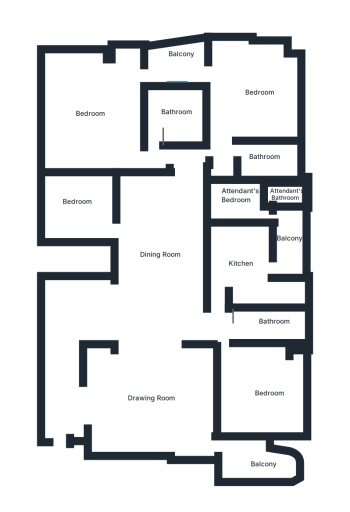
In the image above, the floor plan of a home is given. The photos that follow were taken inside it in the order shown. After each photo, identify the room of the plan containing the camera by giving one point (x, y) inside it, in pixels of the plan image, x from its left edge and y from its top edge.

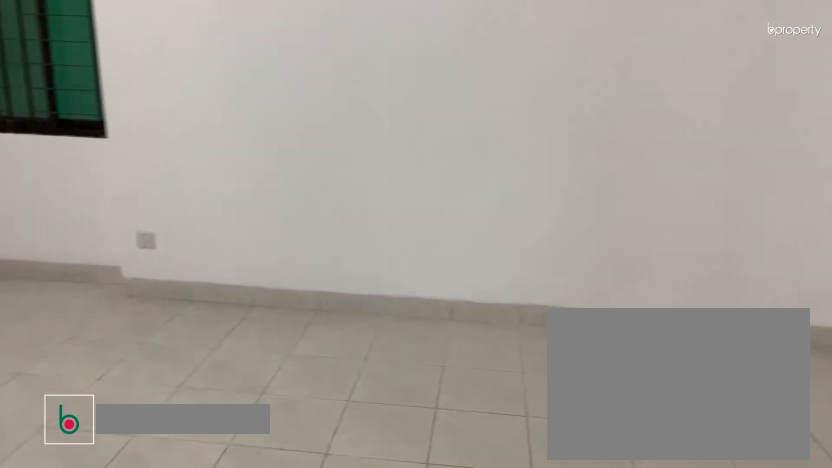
(153, 407)
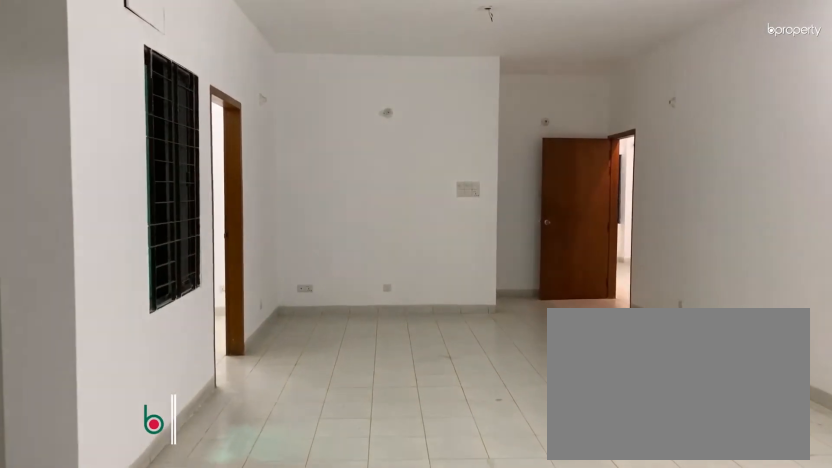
(159, 246)
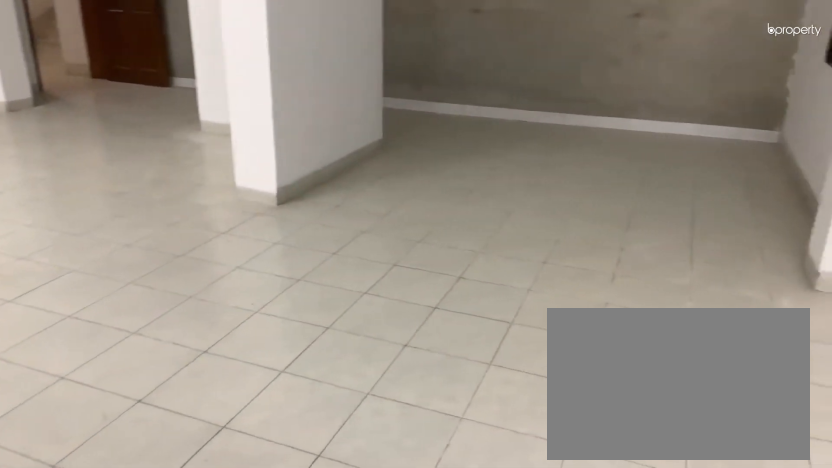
(159, 246)
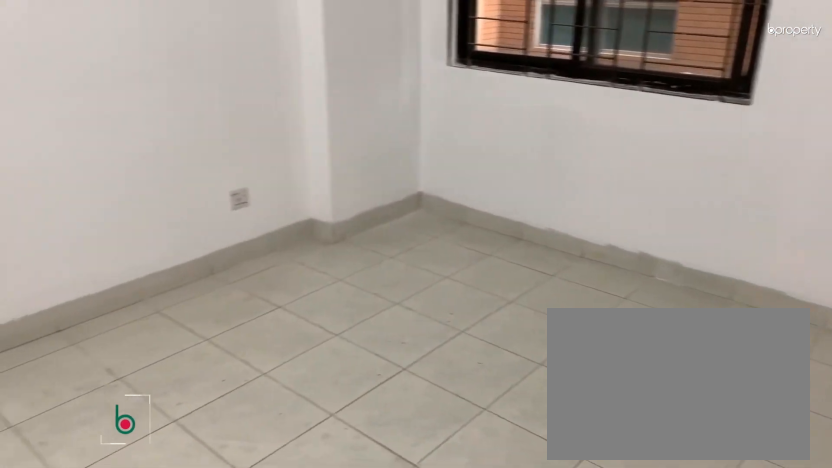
(258, 394)
